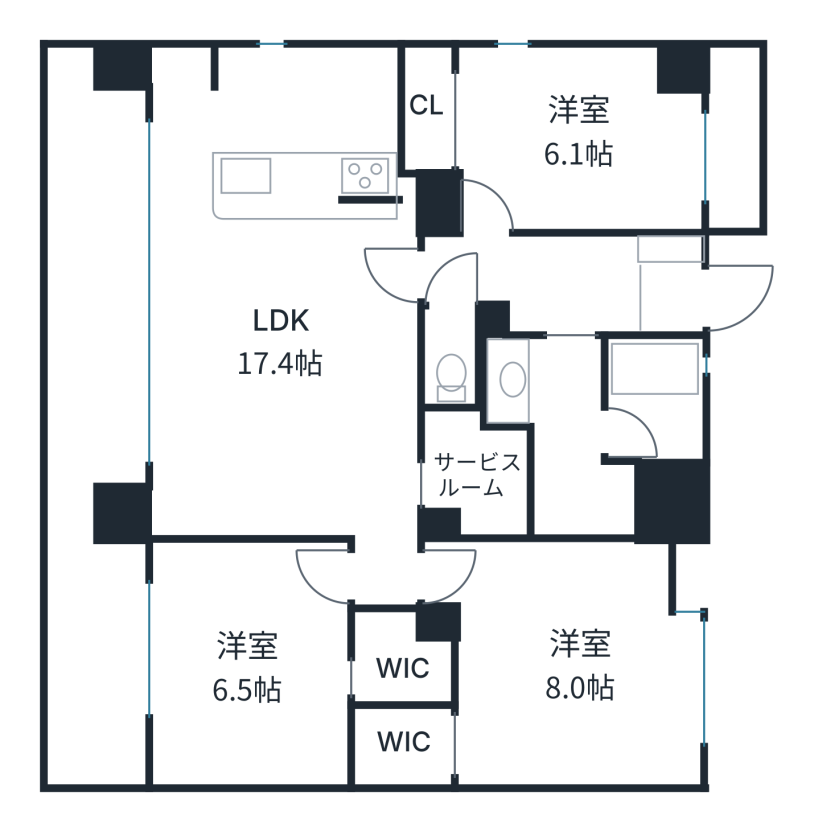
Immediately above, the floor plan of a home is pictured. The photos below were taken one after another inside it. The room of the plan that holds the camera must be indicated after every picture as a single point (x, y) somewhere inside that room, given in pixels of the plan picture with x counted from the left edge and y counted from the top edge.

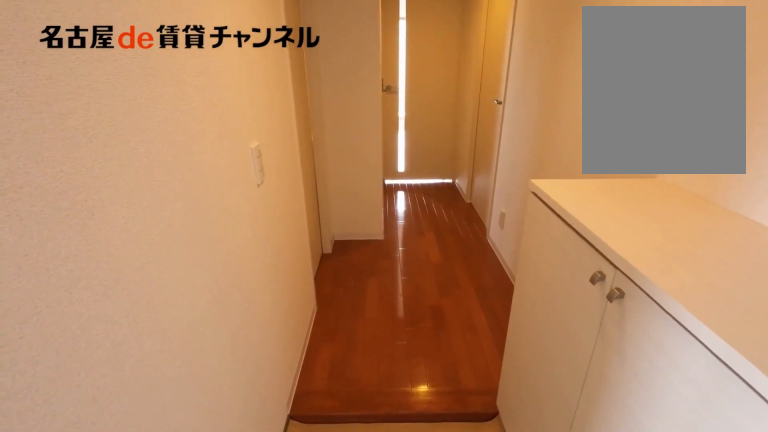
(667, 286)
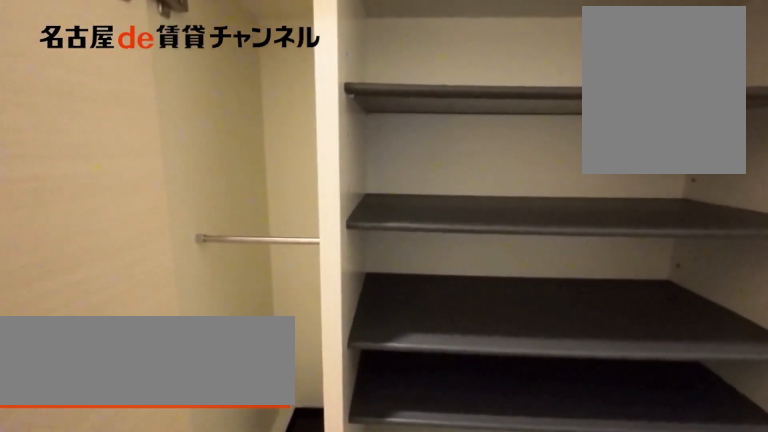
(667, 286)
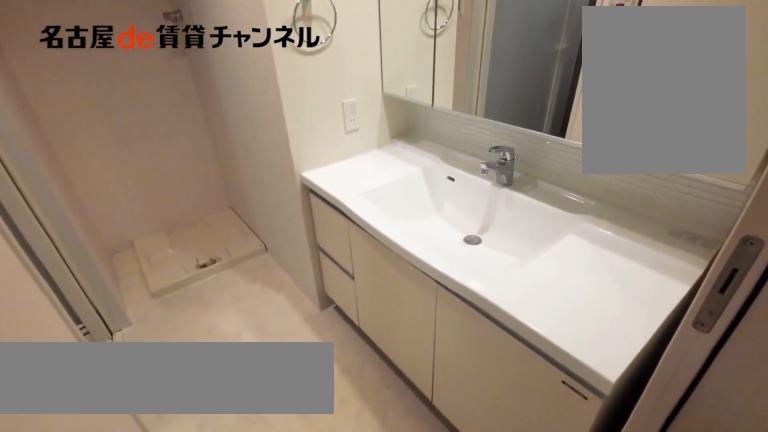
(562, 432)
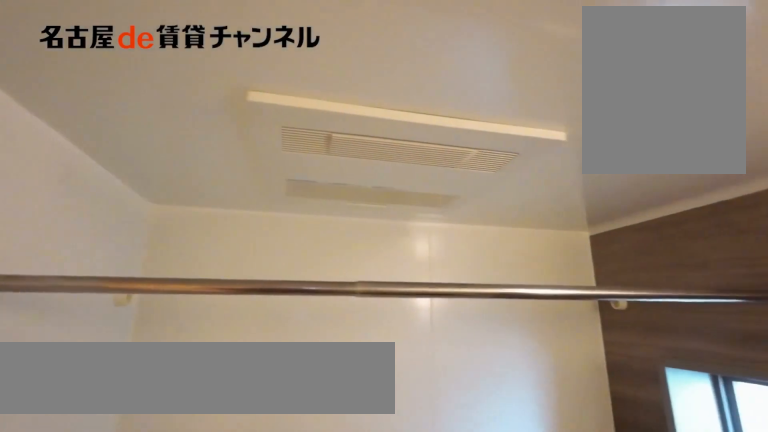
(652, 398)
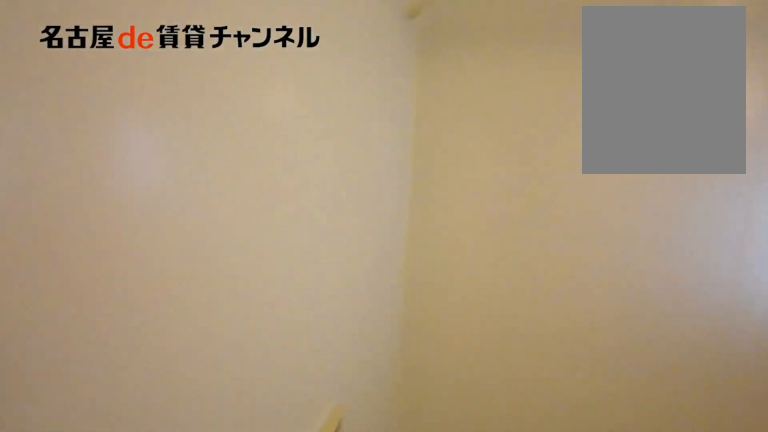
(652, 398)
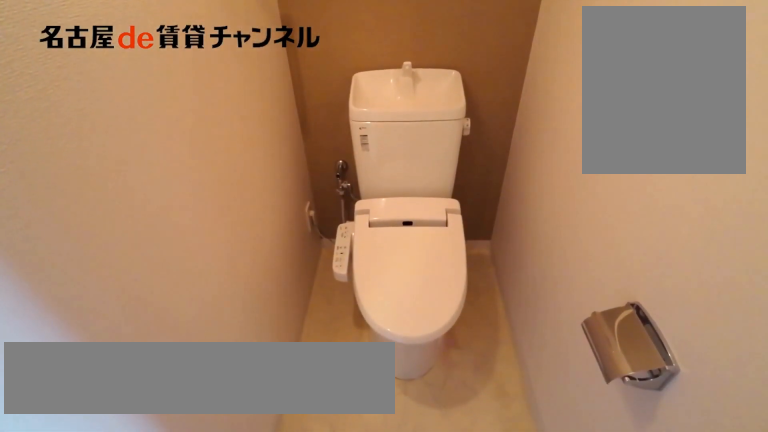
(451, 356)
